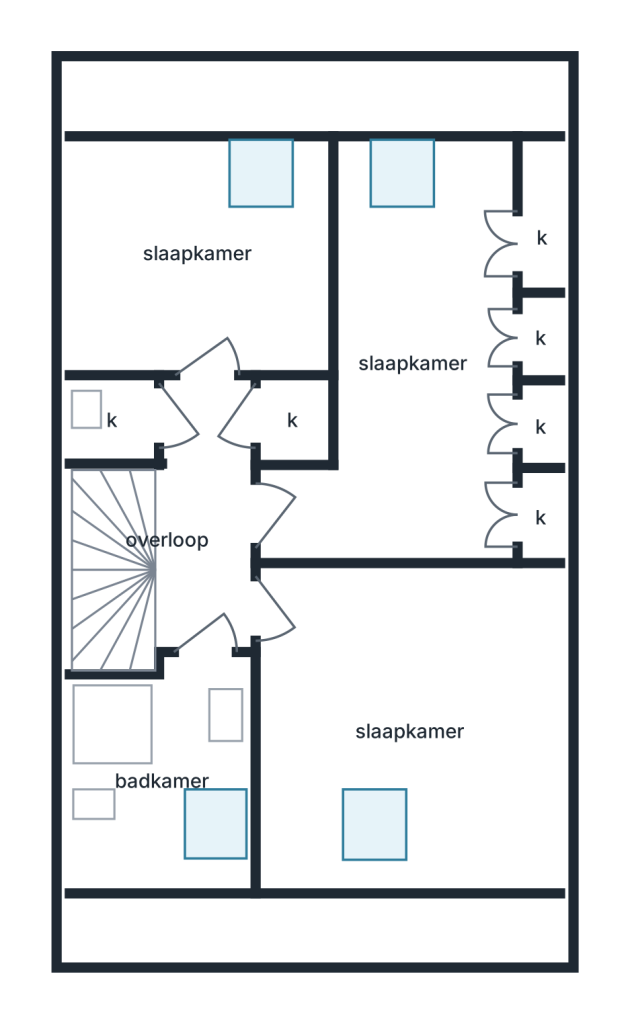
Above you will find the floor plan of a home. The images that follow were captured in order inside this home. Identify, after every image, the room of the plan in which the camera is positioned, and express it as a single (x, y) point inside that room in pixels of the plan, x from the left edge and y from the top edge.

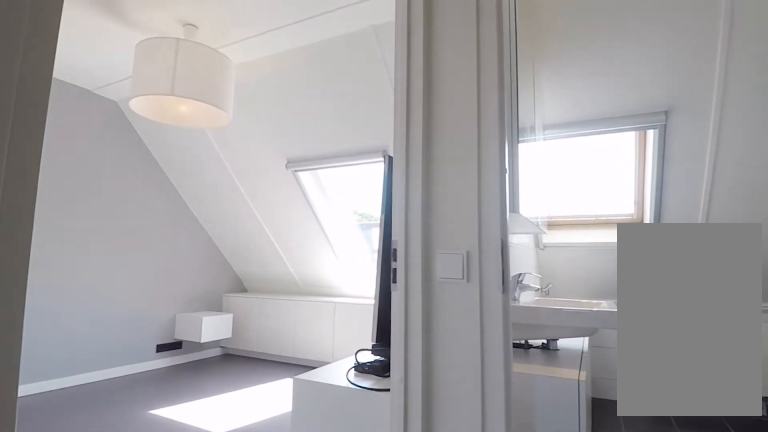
(203, 516)
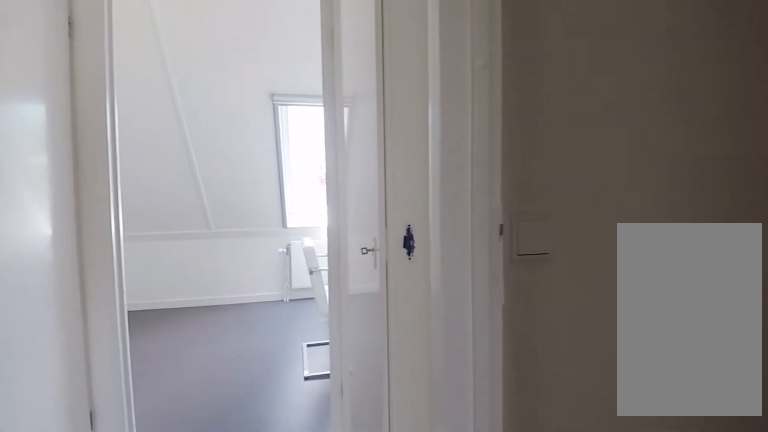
(203, 516)
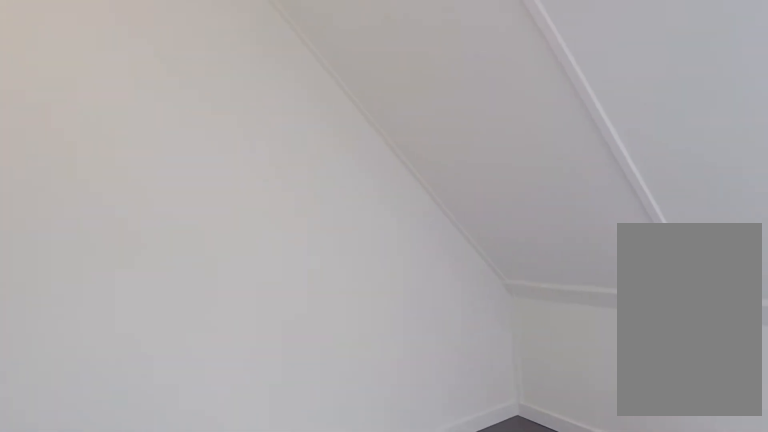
(198, 284)
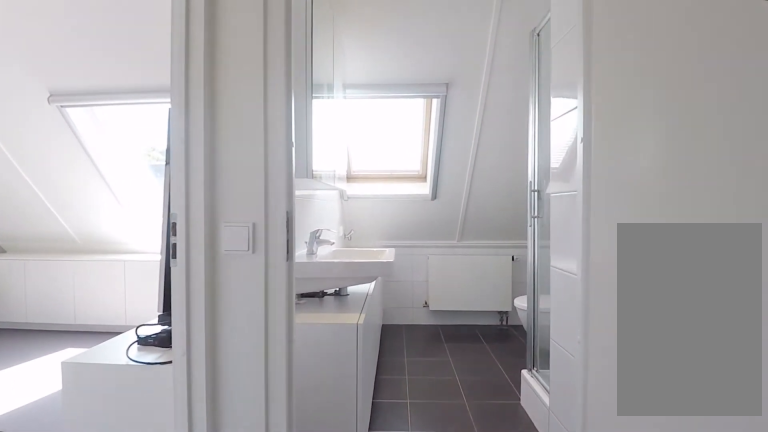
(203, 516)
